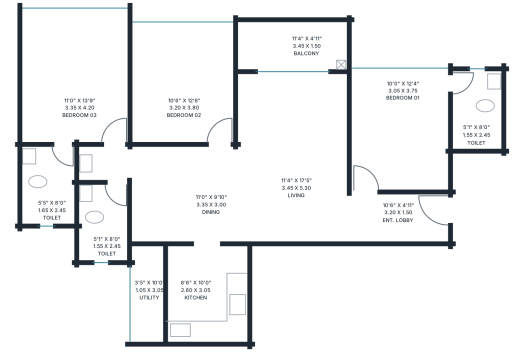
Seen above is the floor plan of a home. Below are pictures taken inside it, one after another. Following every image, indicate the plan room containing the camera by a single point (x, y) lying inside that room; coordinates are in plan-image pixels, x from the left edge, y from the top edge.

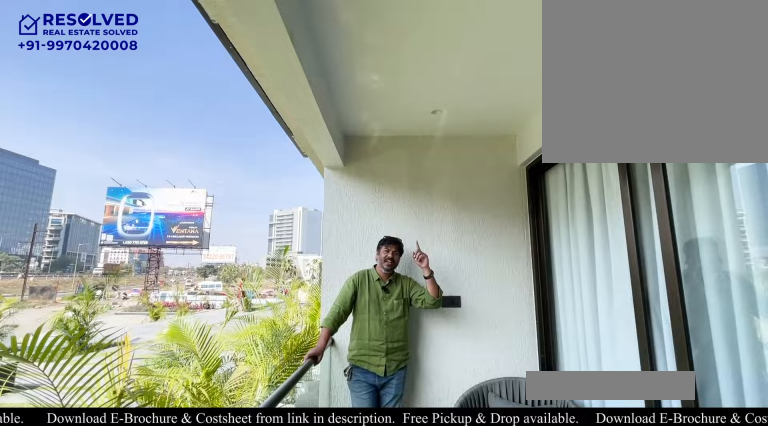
(291, 45)
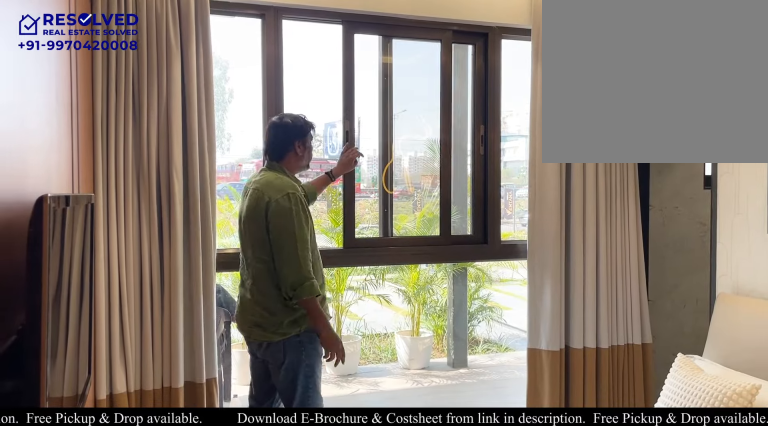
(400, 129)
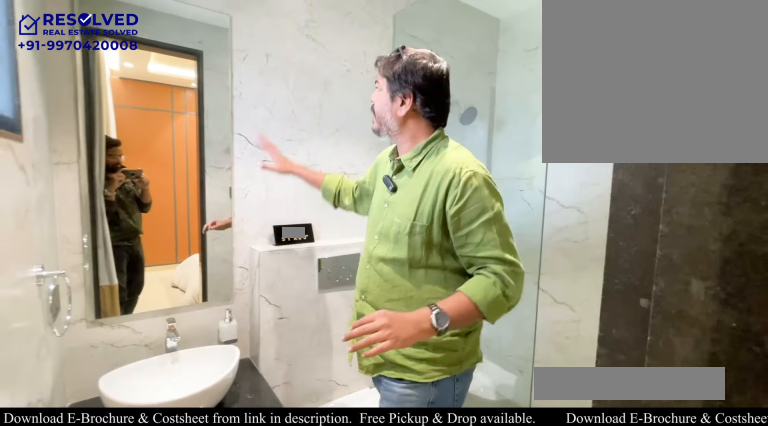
(476, 111)
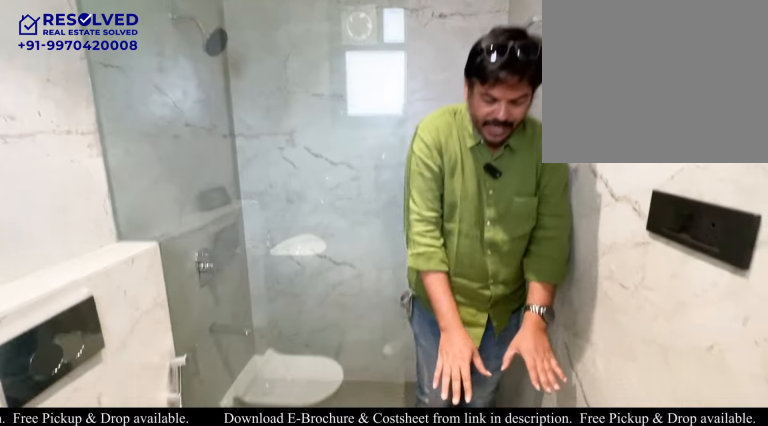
(476, 111)
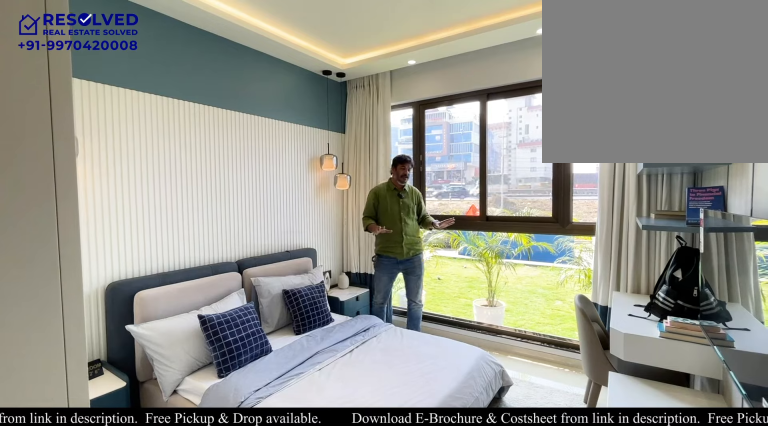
(182, 82)
